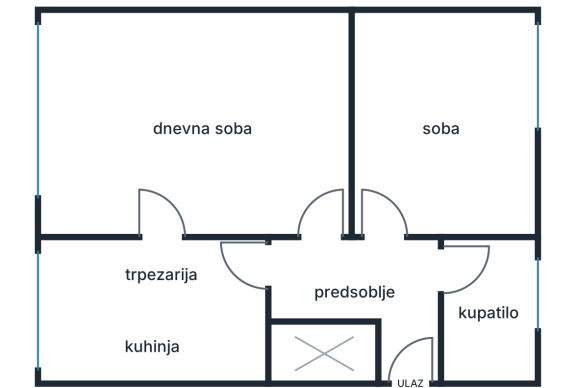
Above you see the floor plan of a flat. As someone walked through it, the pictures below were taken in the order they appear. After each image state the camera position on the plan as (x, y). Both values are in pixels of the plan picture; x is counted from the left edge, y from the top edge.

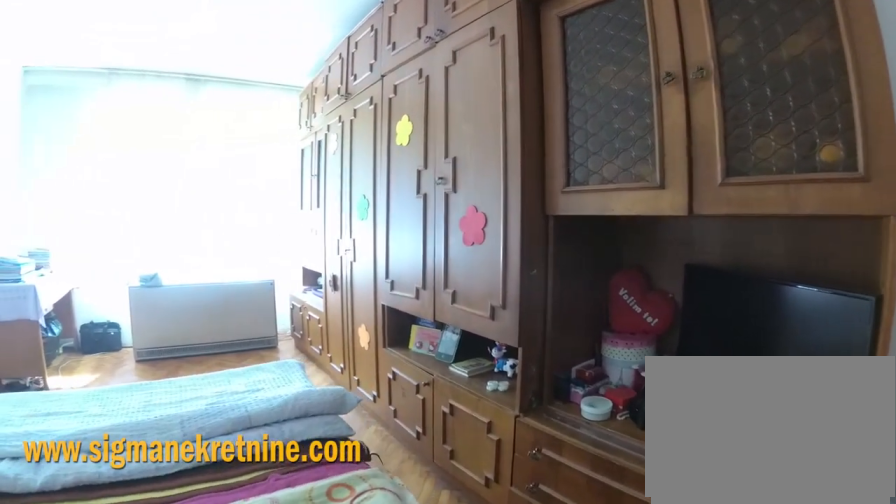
(332, 144)
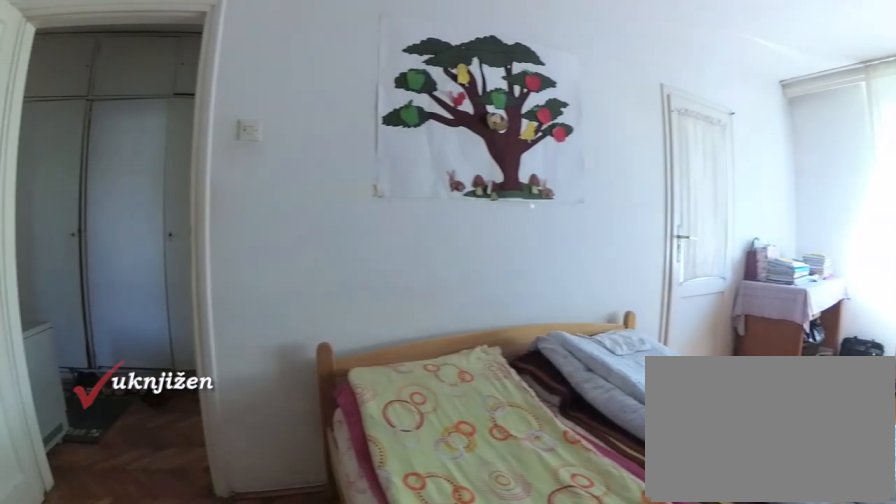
(309, 97)
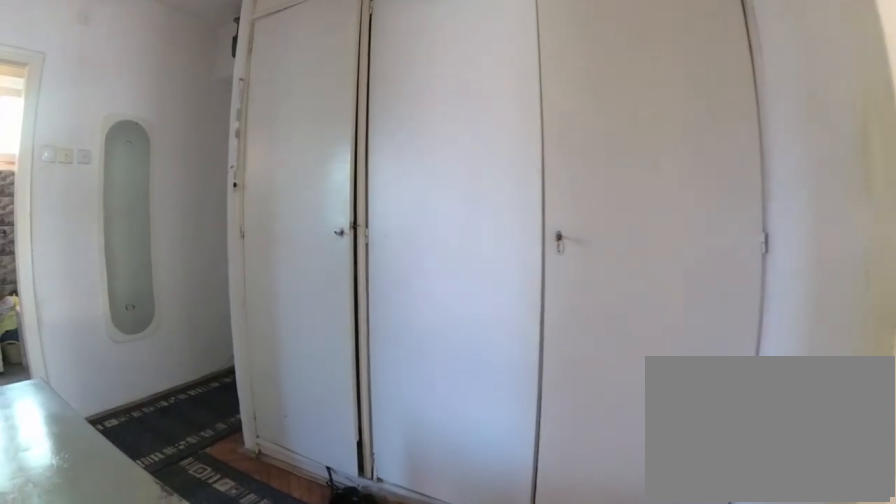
(314, 206)
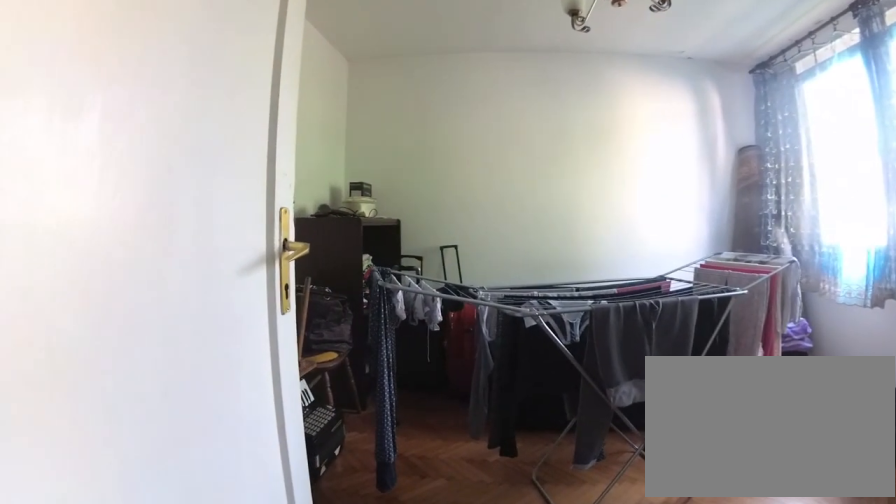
(382, 250)
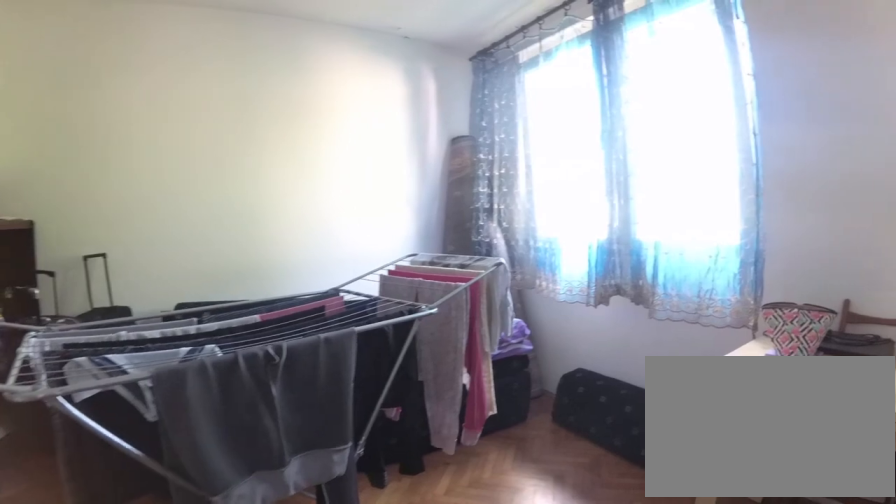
(388, 223)
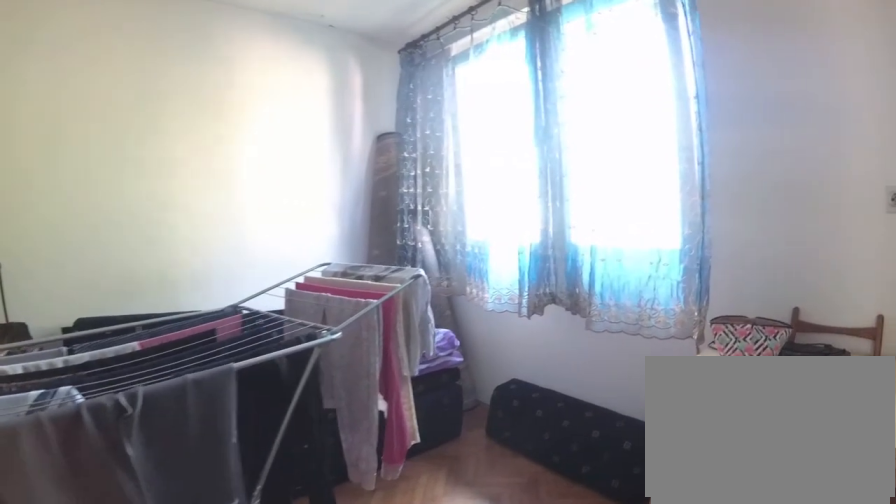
(390, 219)
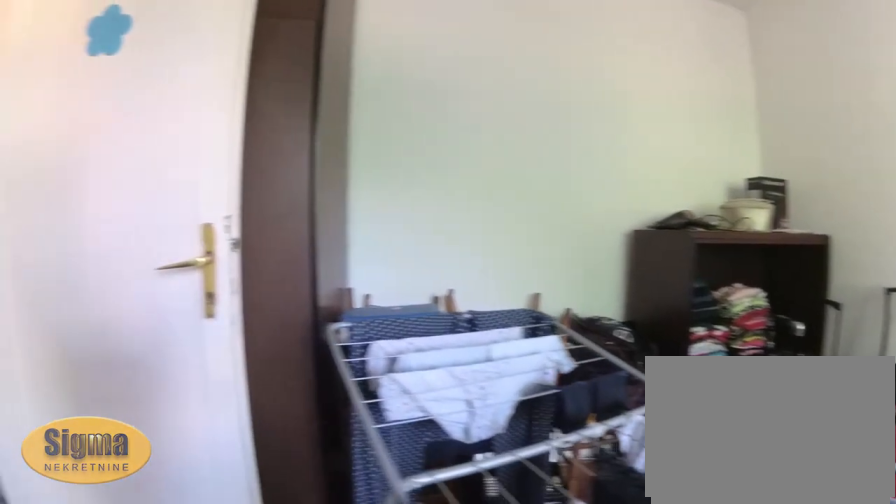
(453, 163)
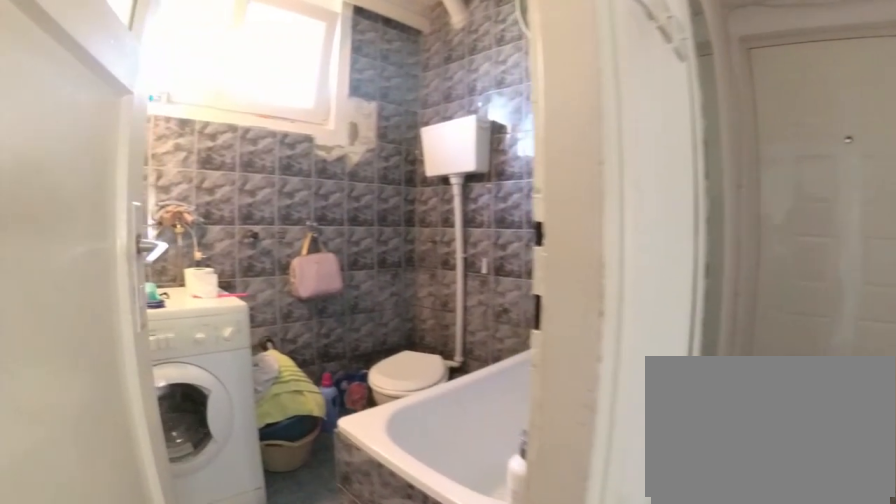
(411, 243)
